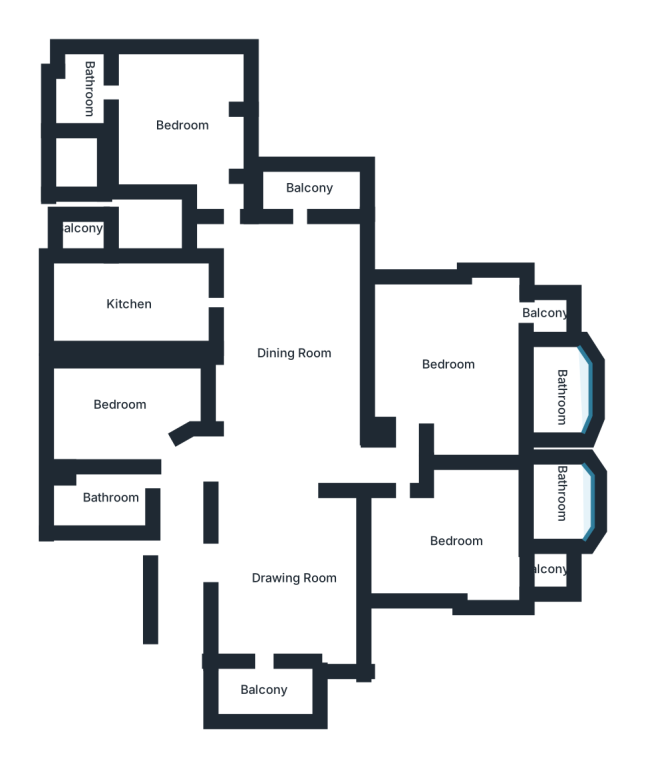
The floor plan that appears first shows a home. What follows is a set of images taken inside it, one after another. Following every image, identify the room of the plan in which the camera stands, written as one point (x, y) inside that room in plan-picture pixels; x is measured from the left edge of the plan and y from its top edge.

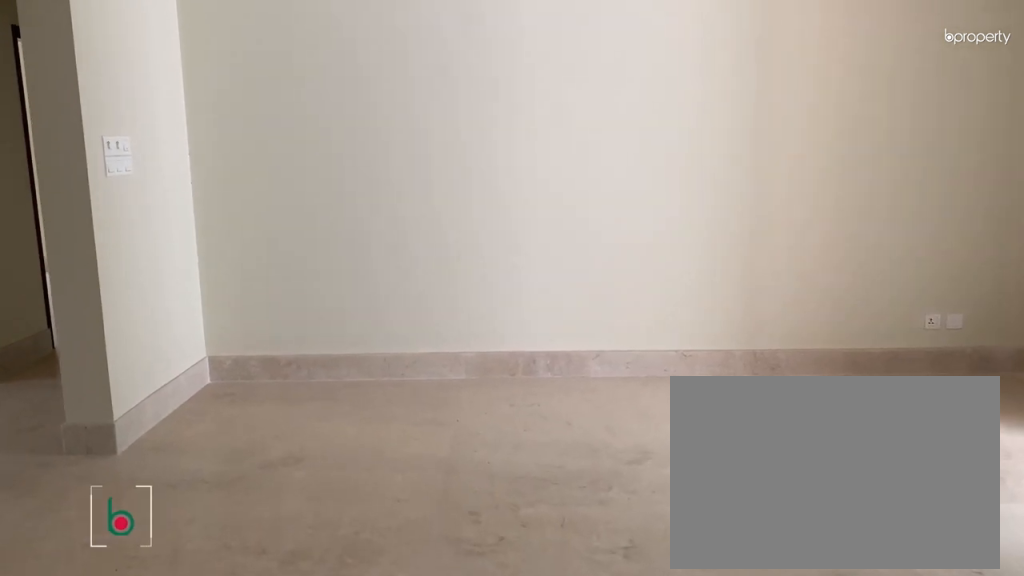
(289, 580)
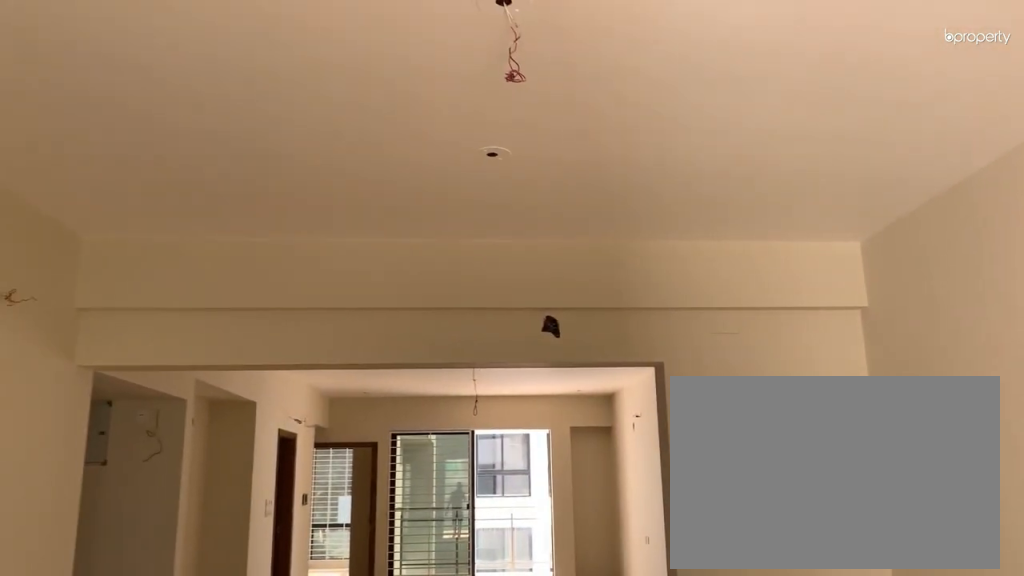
(290, 580)
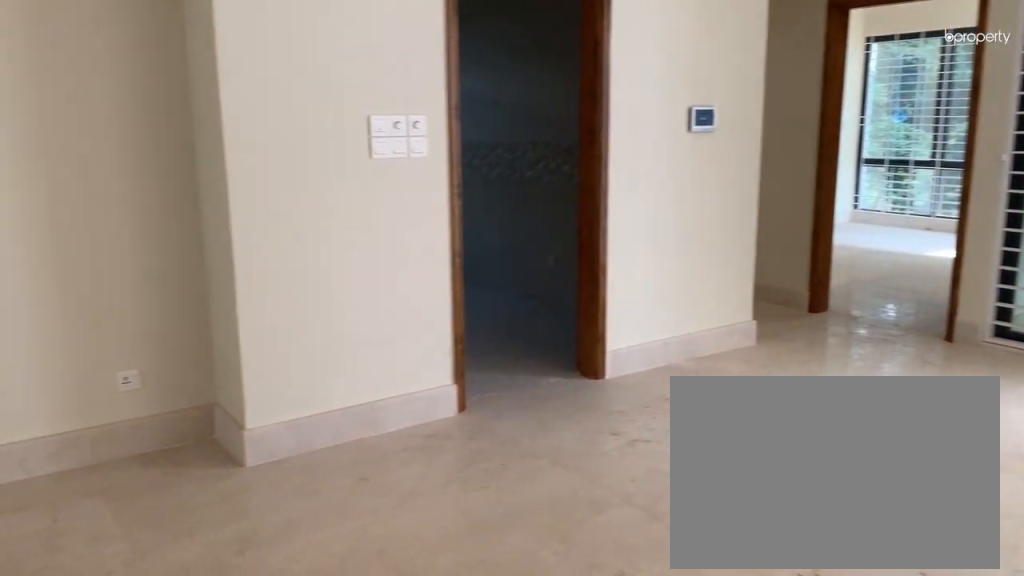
(291, 354)
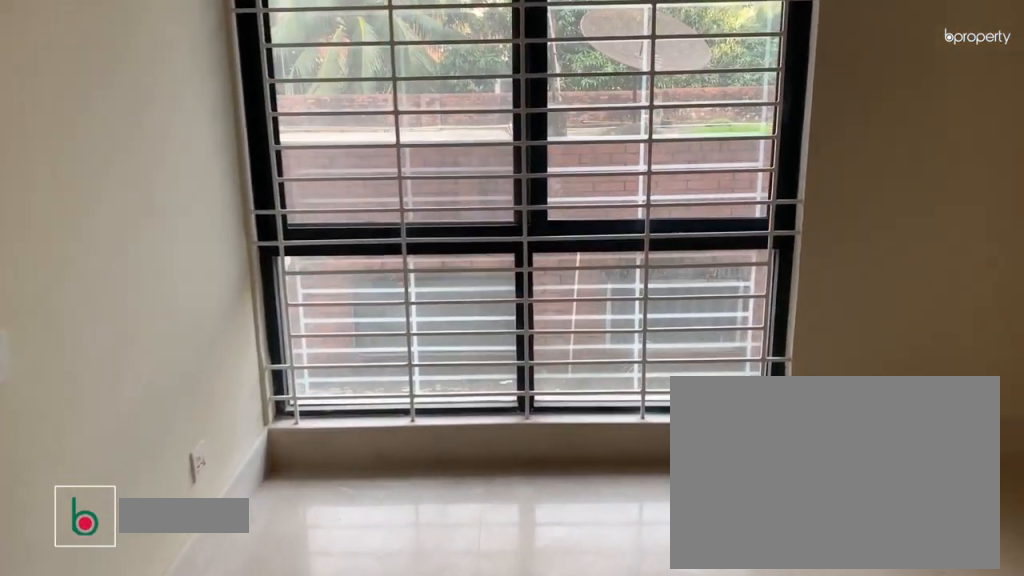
(120, 404)
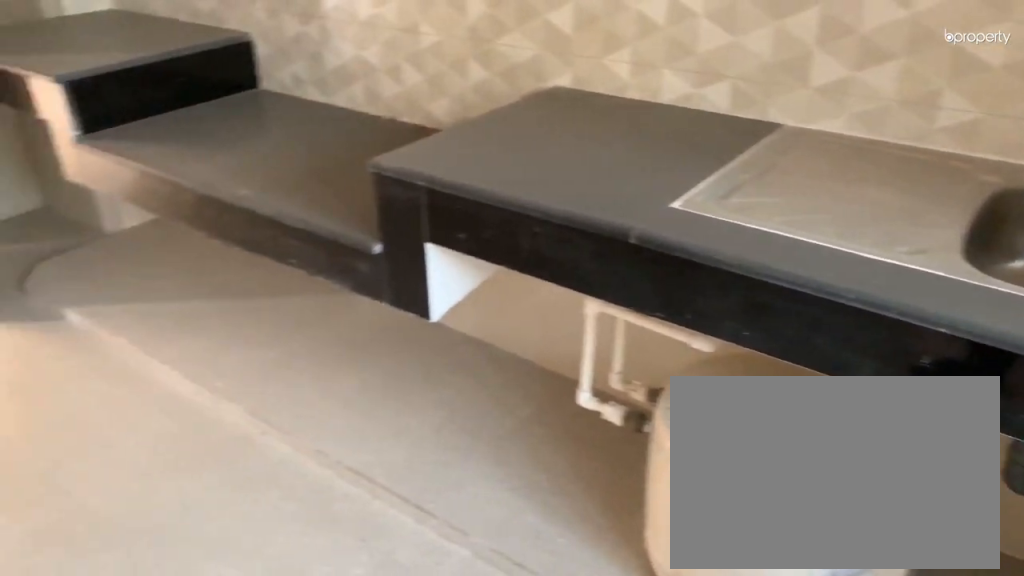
(133, 303)
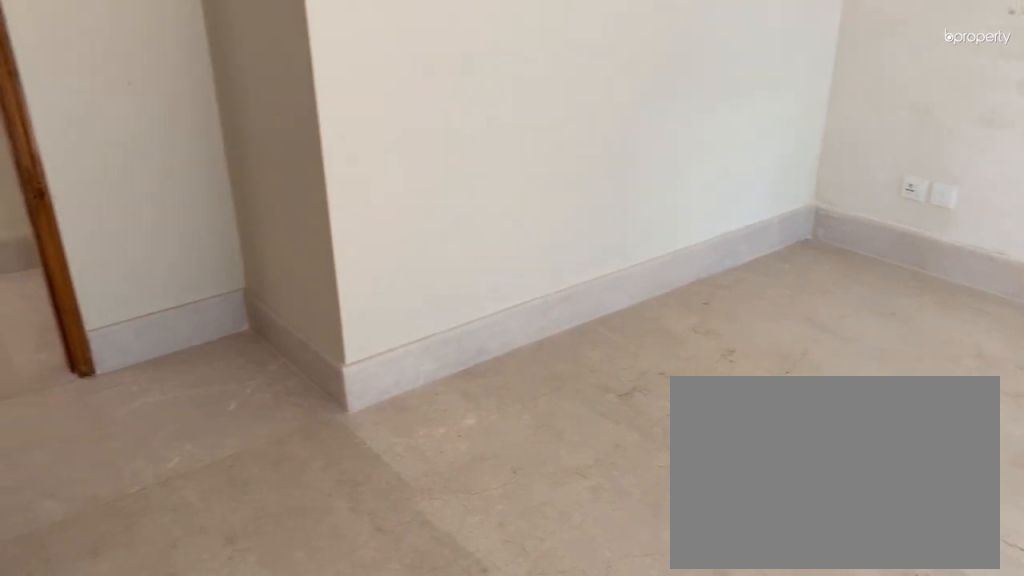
(184, 124)
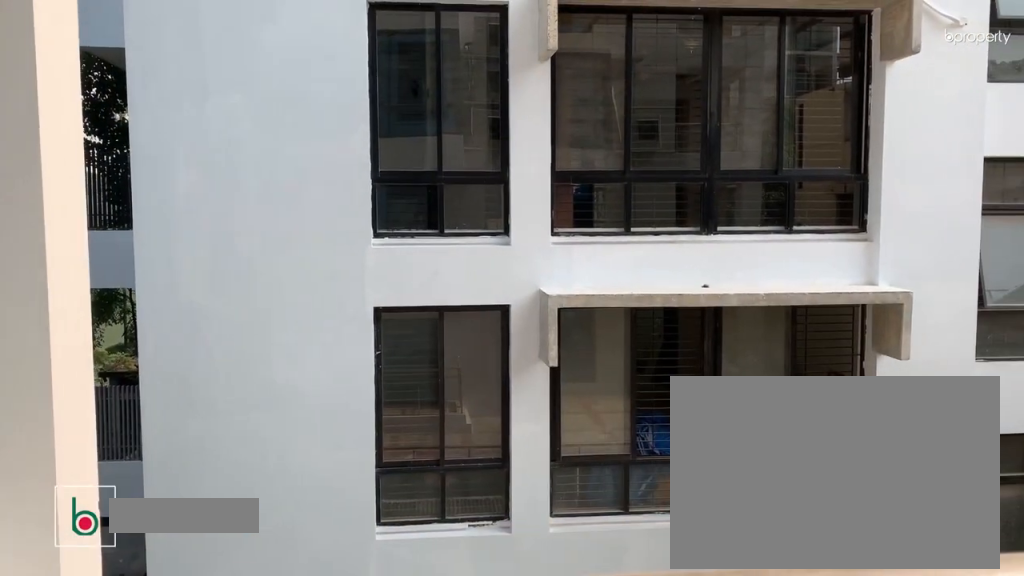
(307, 195)
